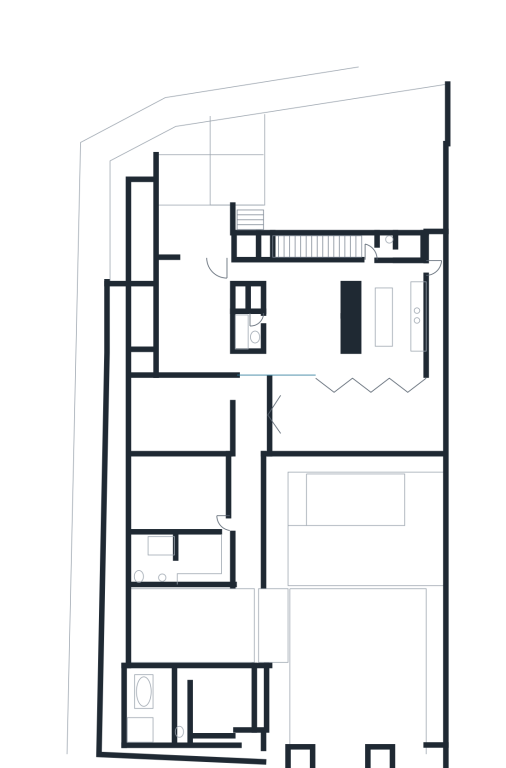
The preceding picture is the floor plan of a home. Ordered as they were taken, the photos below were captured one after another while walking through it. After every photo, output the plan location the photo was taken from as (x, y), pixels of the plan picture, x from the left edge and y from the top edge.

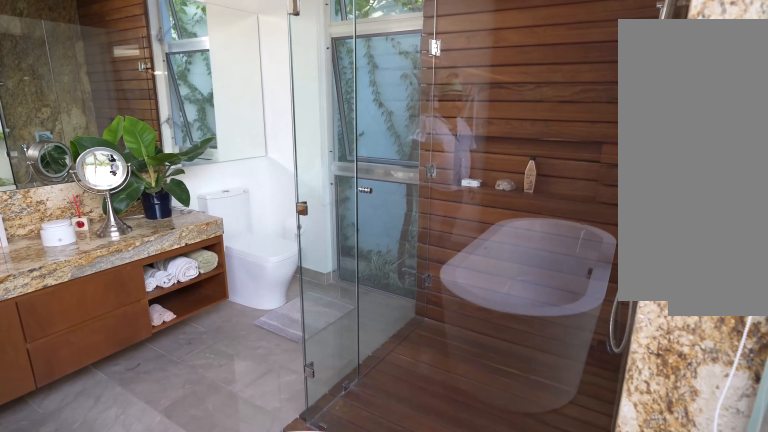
(126, 674)
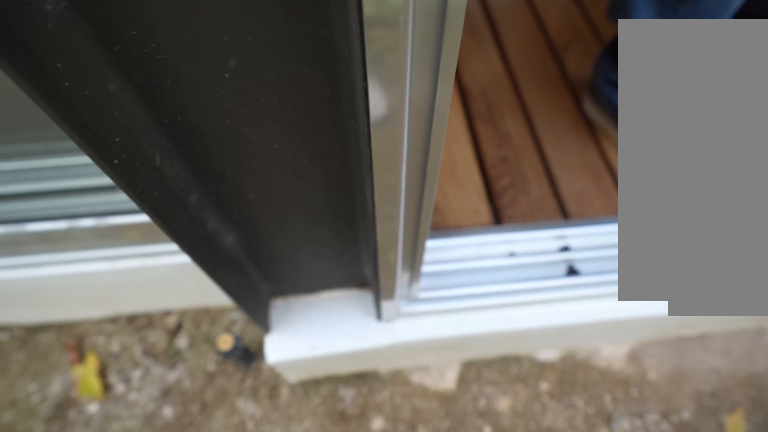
(115, 662)
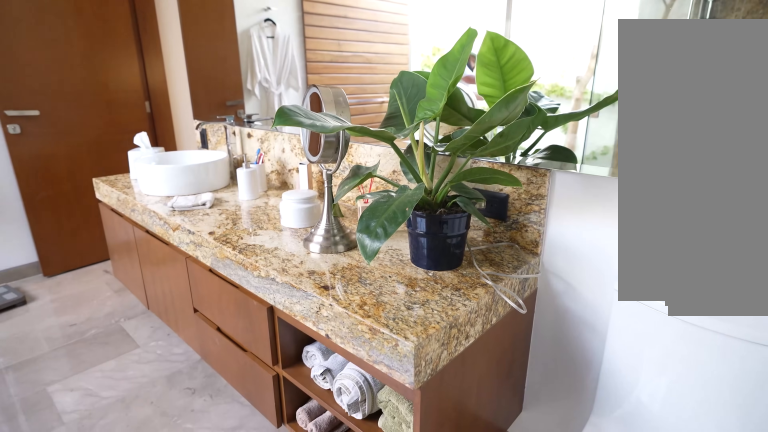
(161, 727)
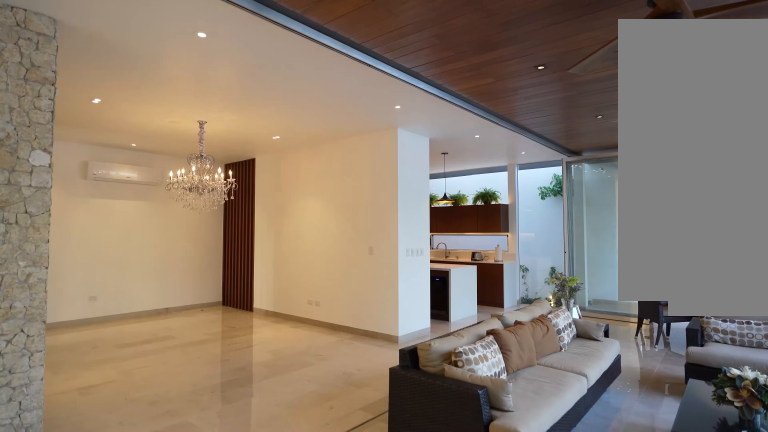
(249, 400)
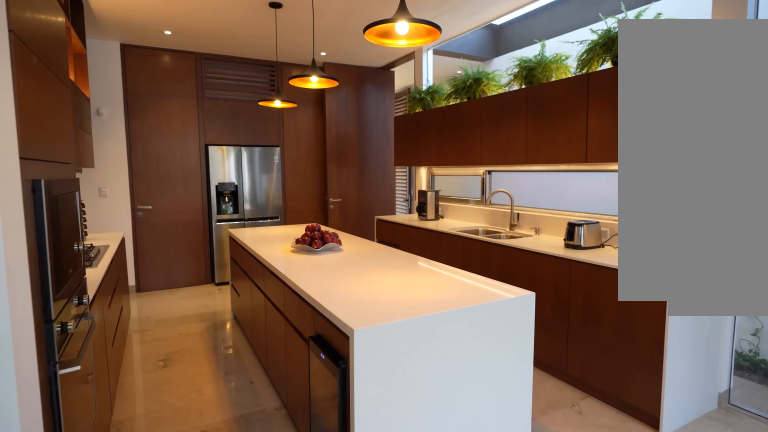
(353, 364)
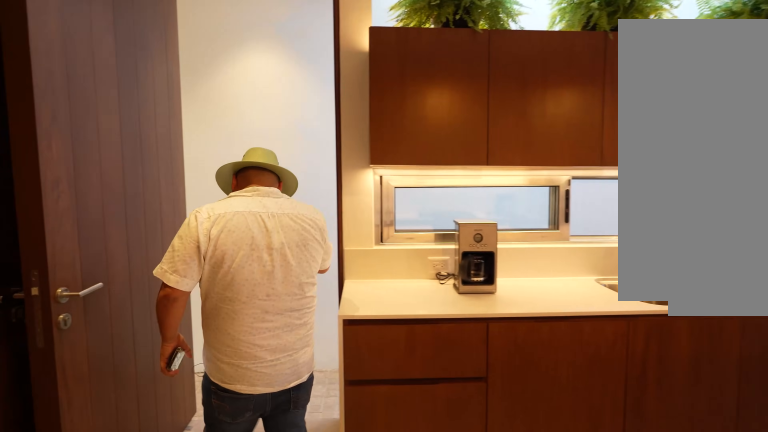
(371, 293)
